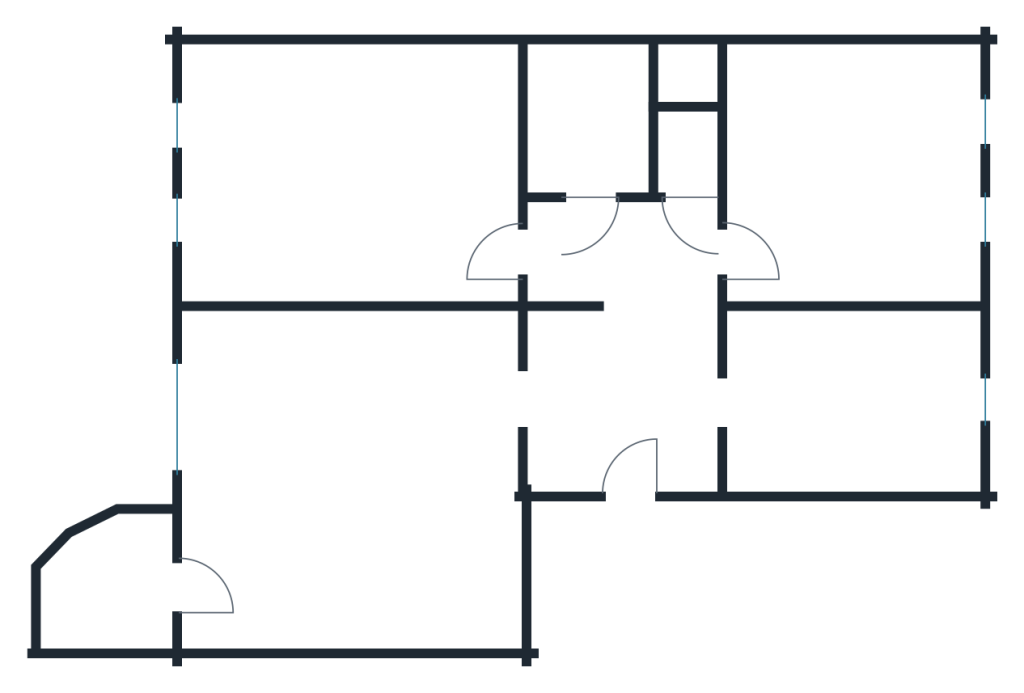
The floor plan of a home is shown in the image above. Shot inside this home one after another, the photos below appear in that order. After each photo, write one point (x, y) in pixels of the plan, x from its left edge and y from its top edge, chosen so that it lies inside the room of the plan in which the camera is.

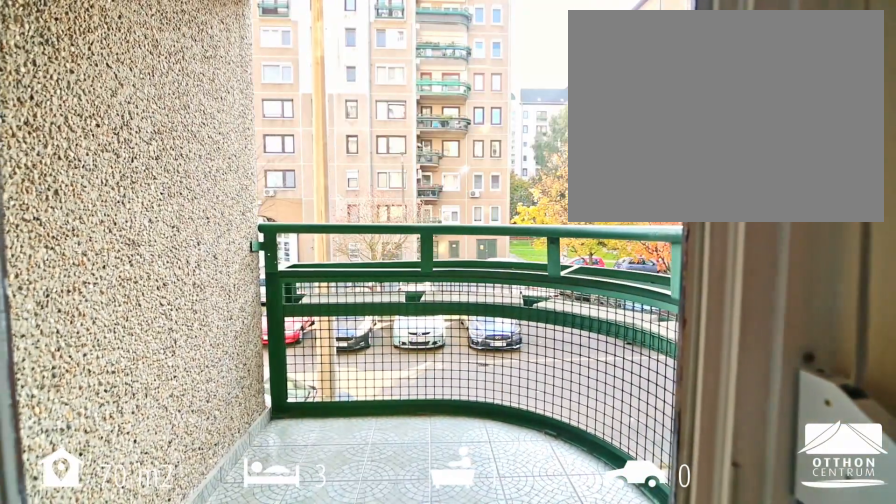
(109, 585)
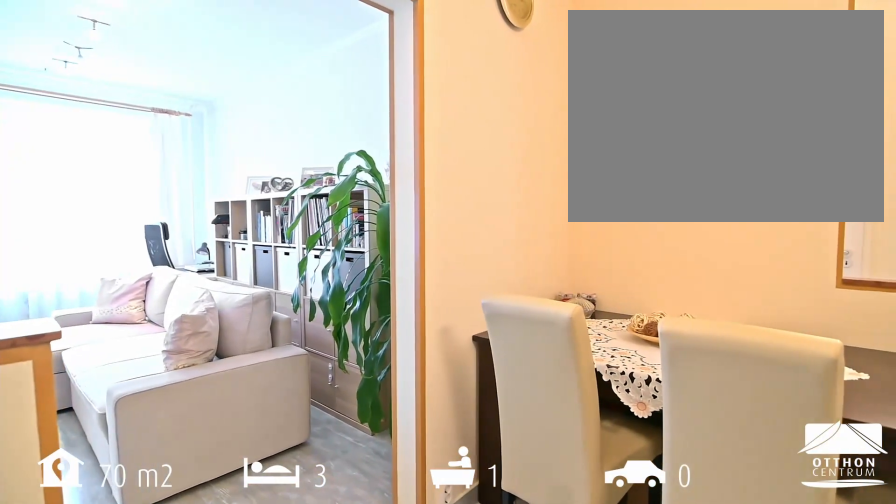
(620, 385)
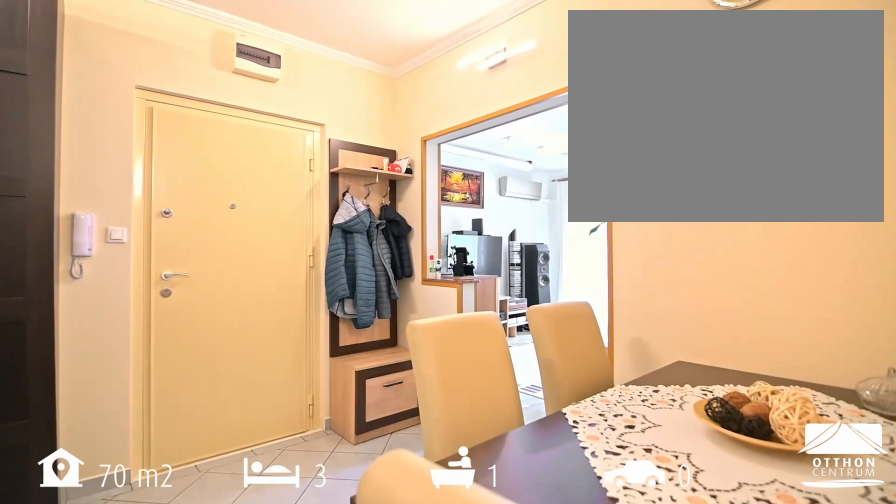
(620, 385)
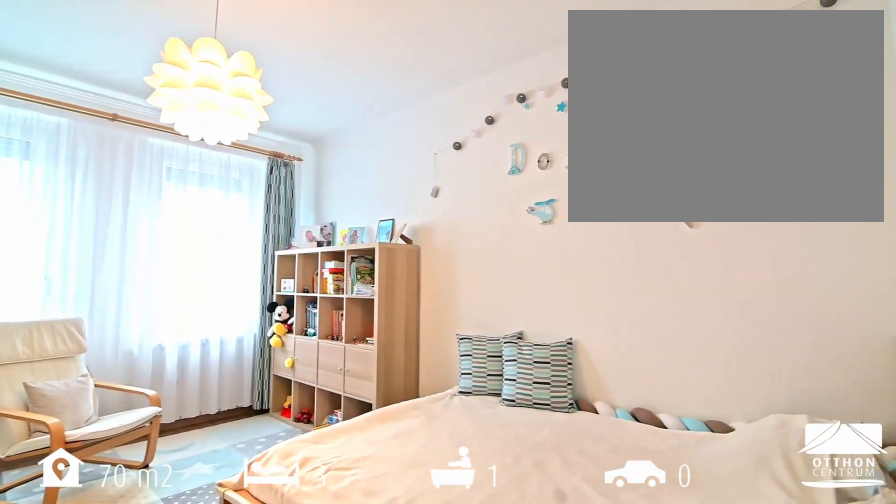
(352, 171)
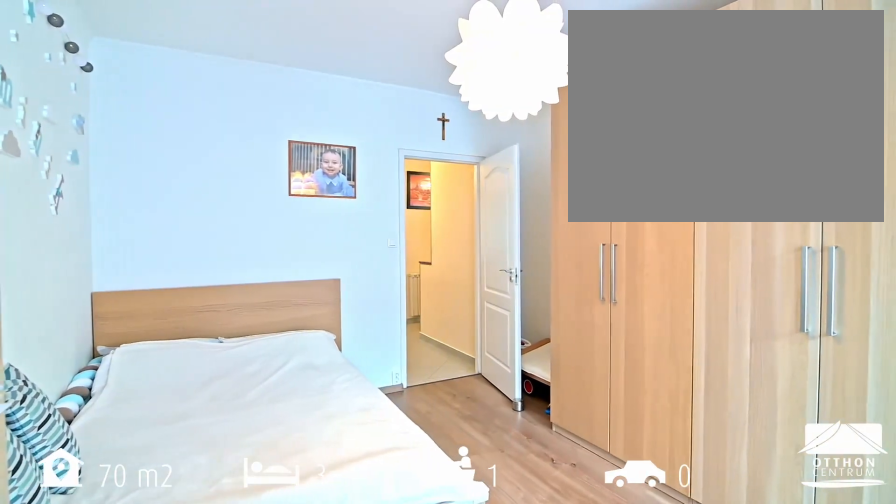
(352, 171)
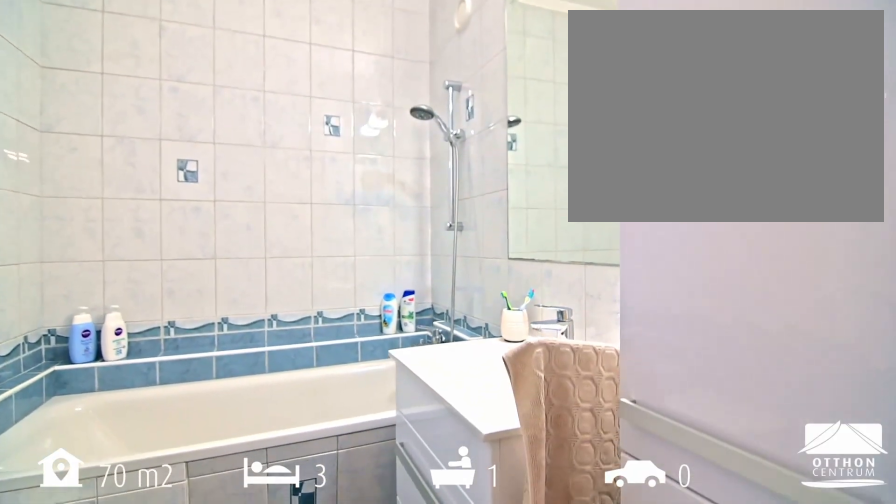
(588, 121)
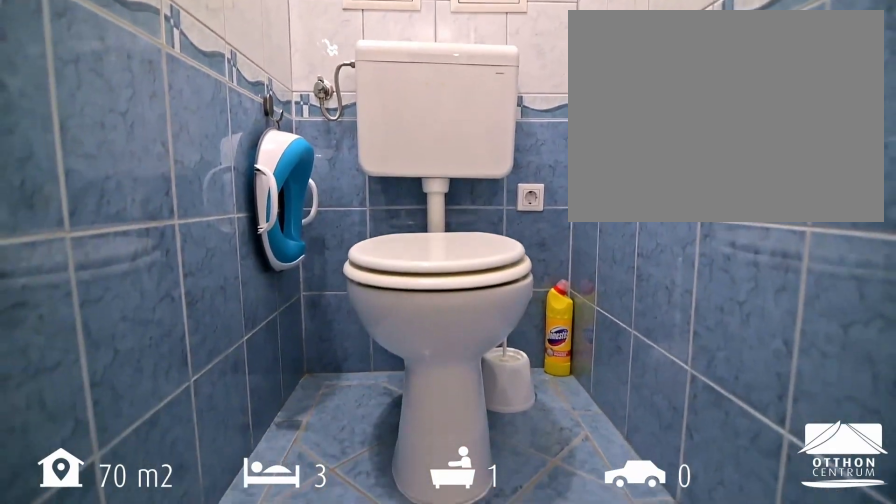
(688, 149)
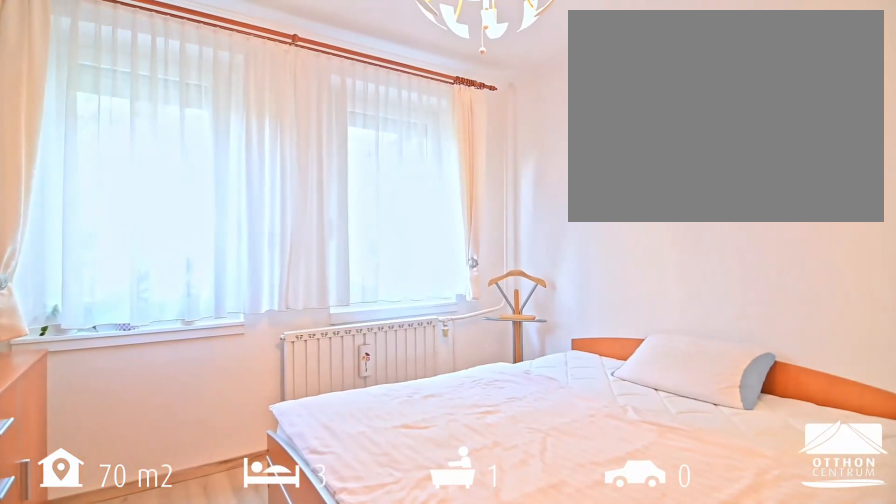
(850, 179)
